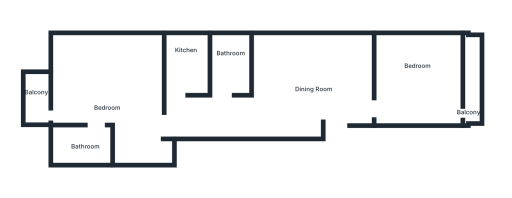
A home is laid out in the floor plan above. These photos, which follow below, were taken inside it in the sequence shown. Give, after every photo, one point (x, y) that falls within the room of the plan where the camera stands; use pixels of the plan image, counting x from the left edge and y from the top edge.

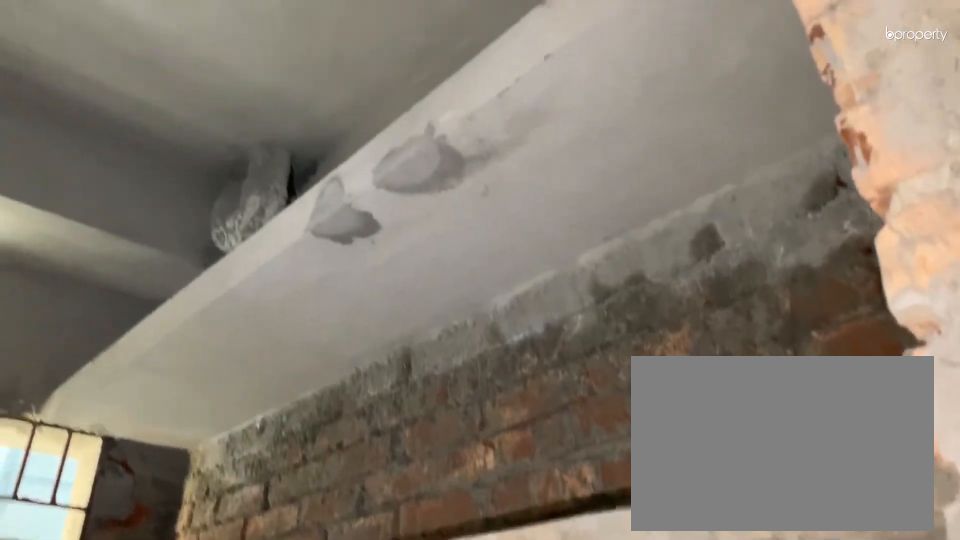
(185, 56)
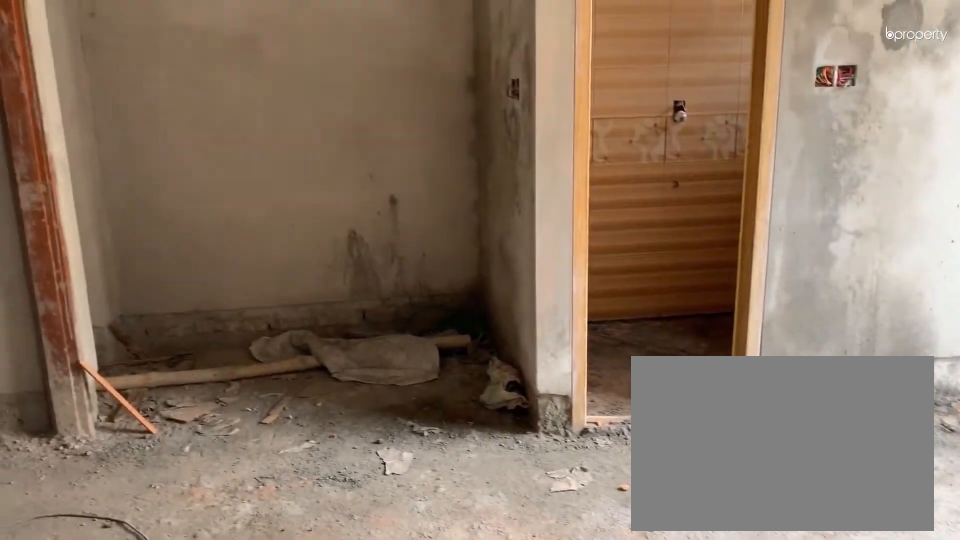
(116, 89)
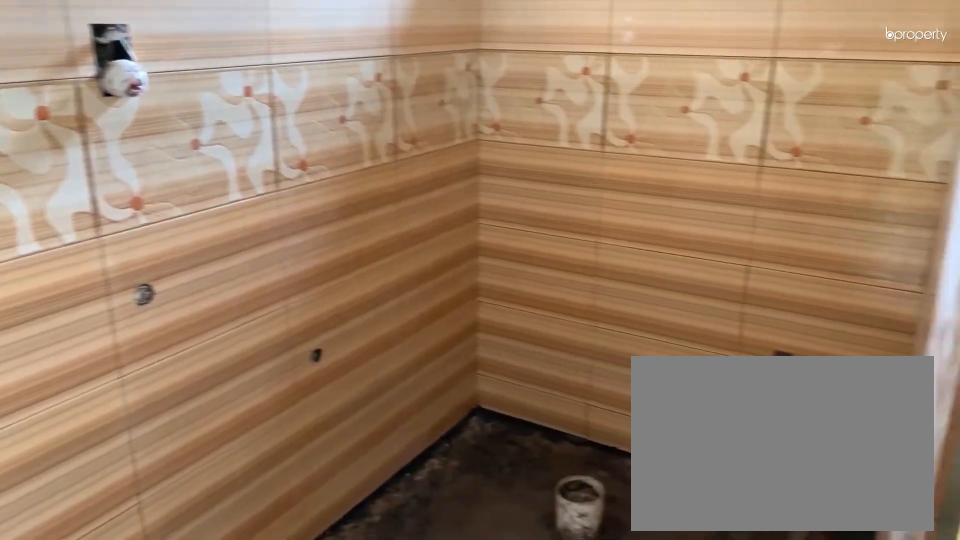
(84, 143)
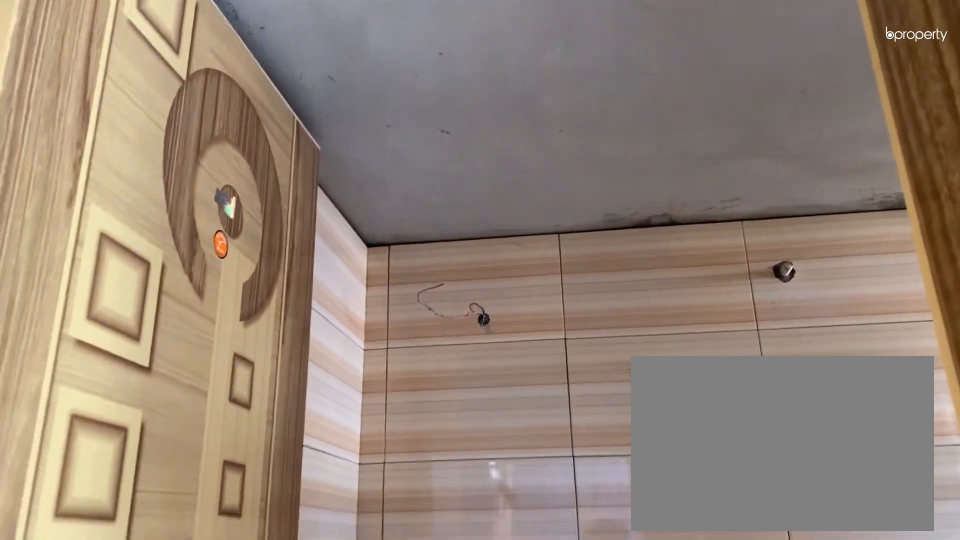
(84, 143)
